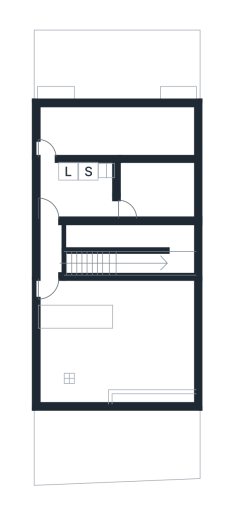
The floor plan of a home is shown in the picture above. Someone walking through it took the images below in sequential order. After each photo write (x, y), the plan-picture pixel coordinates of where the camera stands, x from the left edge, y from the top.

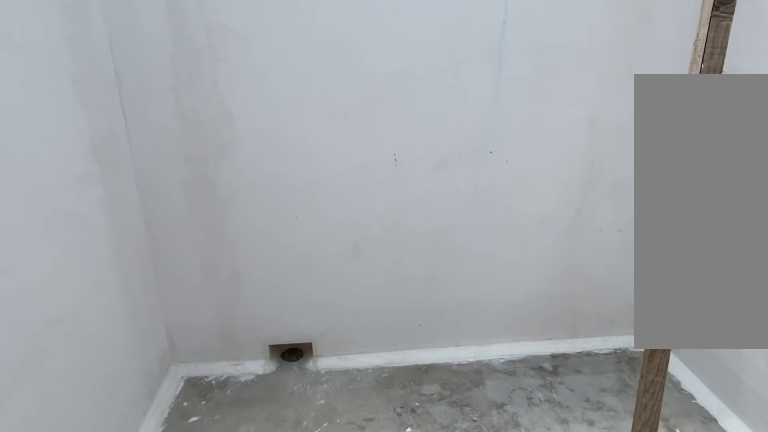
(134, 196)
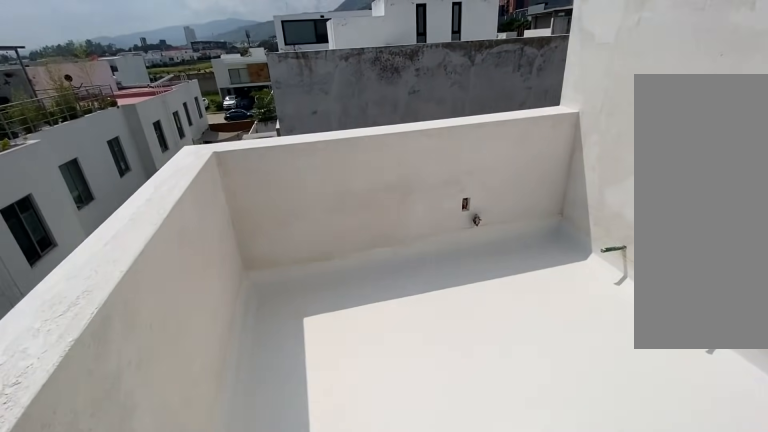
(119, 126)
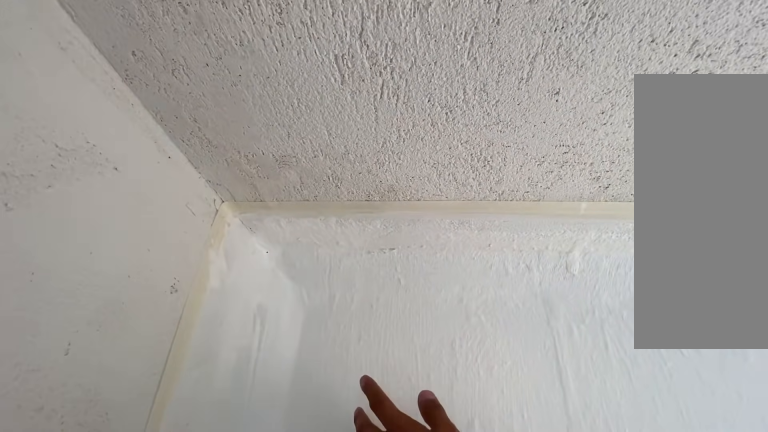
(118, 122)
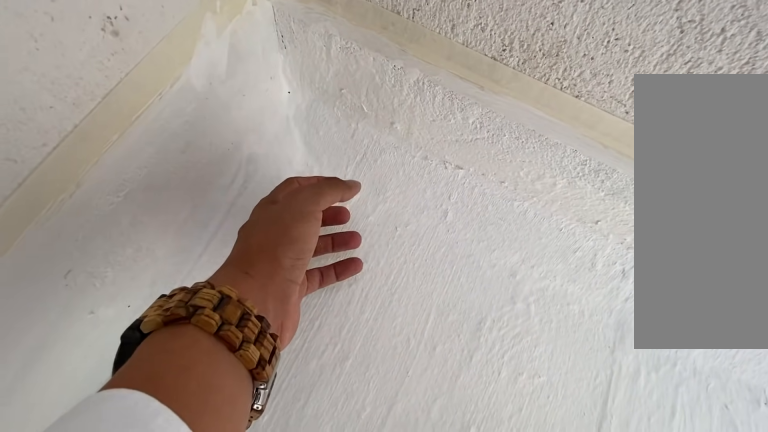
(103, 126)
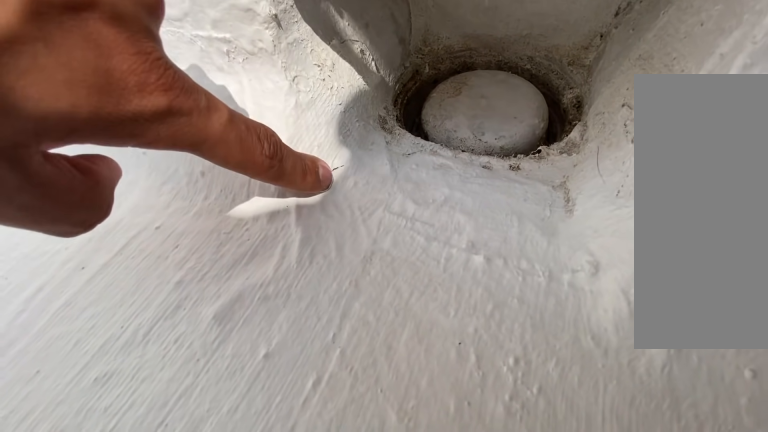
(43, 116)
